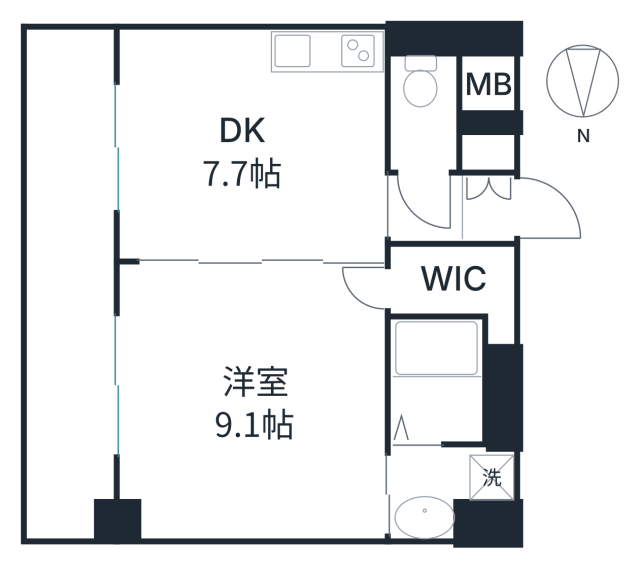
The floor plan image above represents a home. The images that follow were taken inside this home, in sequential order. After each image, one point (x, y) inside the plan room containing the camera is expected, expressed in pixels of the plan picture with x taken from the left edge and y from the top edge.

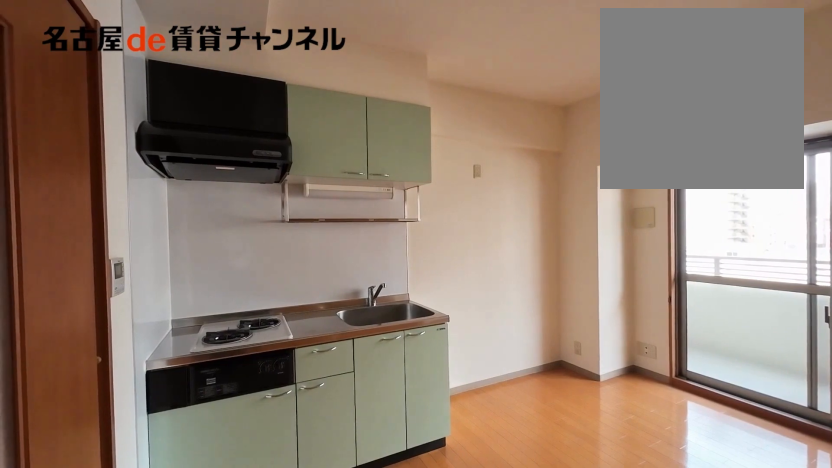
(249, 145)
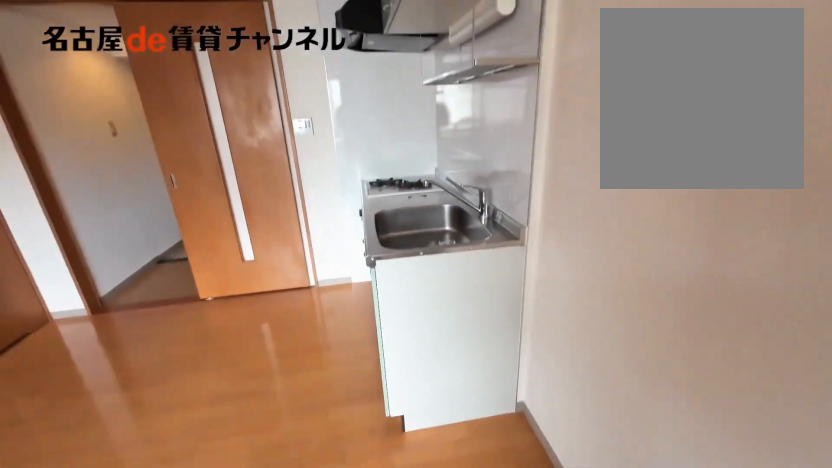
(252, 143)
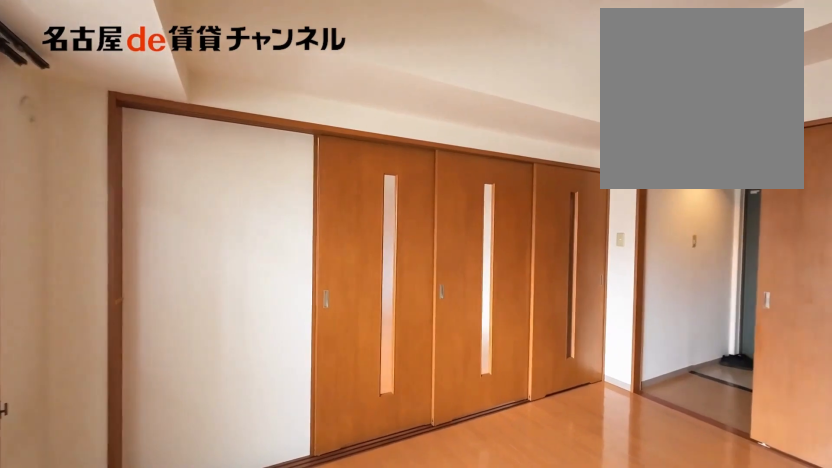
(252, 143)
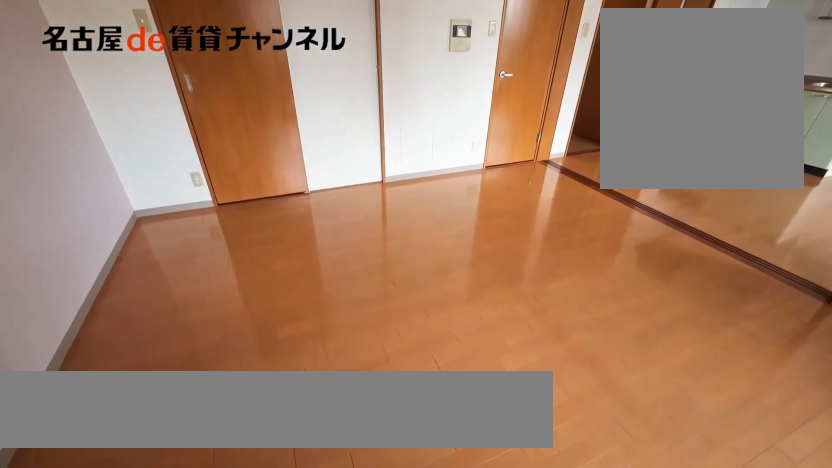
(249, 403)
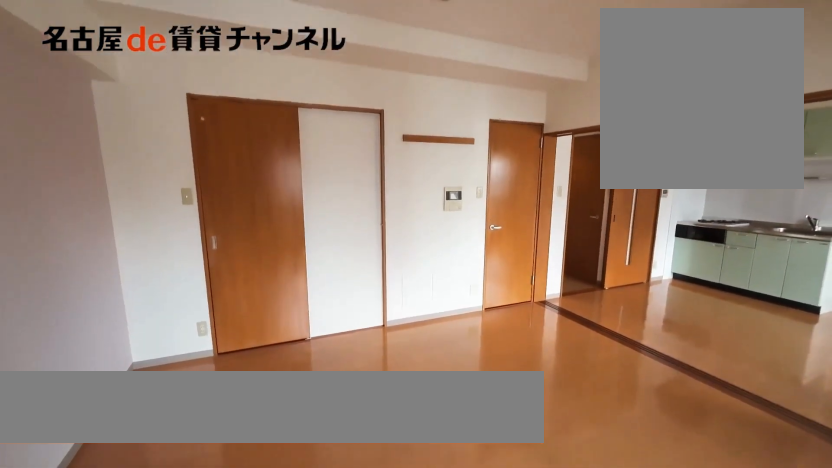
(249, 403)
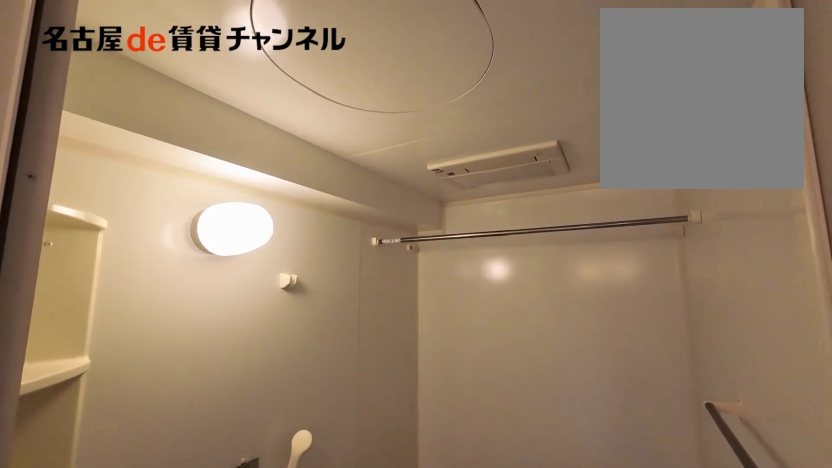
(438, 380)
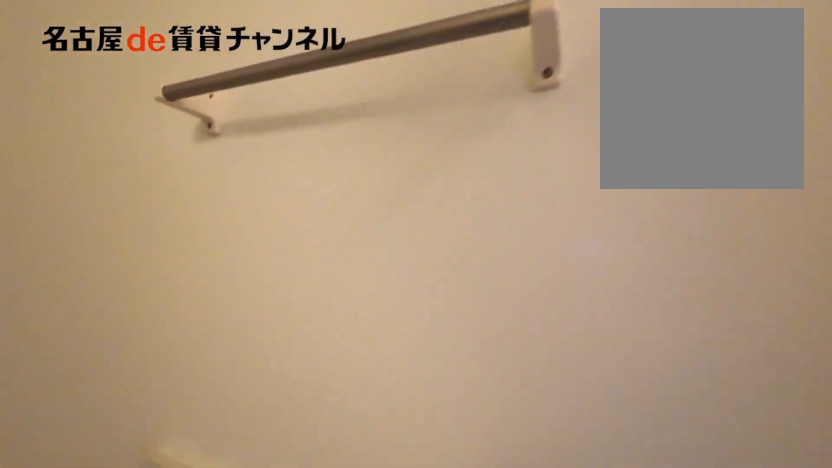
(438, 380)
